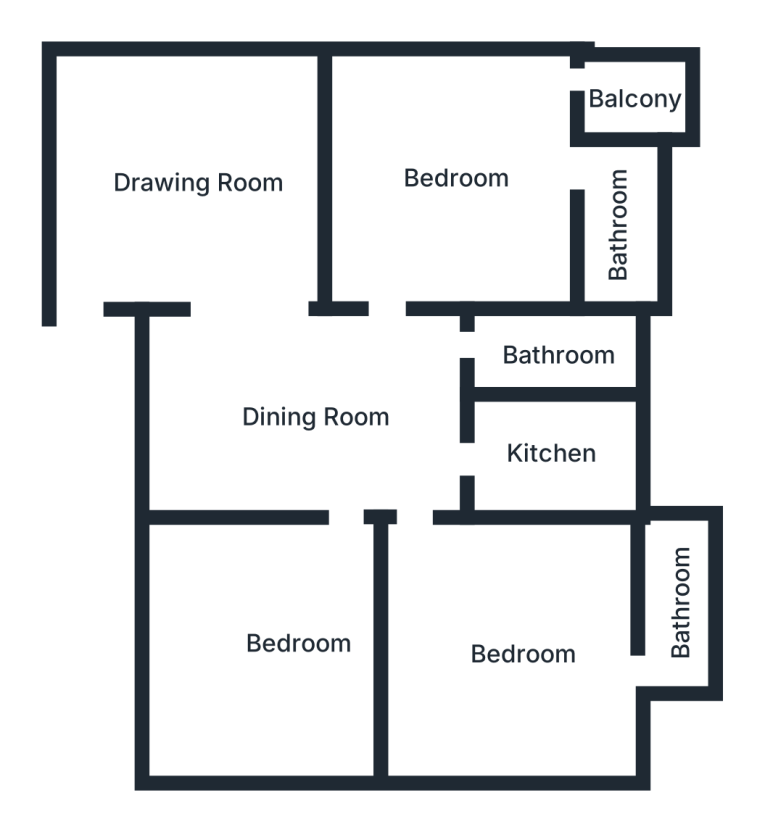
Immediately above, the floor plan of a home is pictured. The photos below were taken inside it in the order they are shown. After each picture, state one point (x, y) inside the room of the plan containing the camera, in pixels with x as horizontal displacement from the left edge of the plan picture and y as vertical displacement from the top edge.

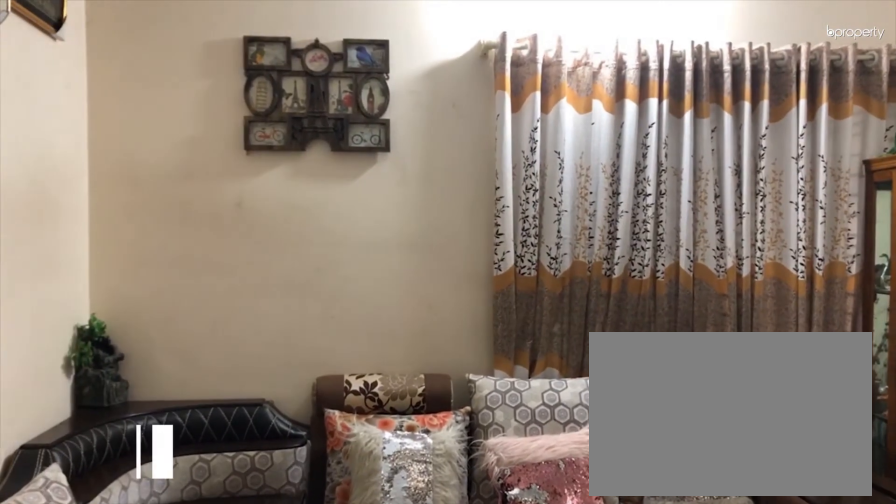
(190, 198)
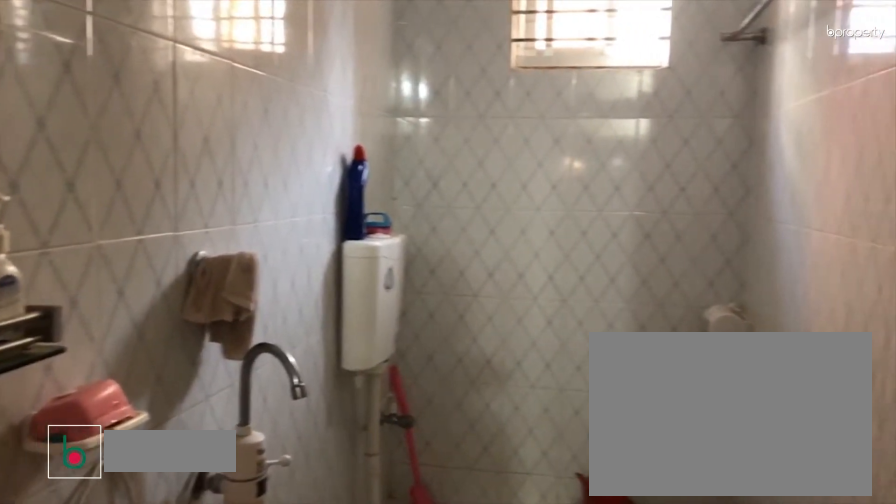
(548, 349)
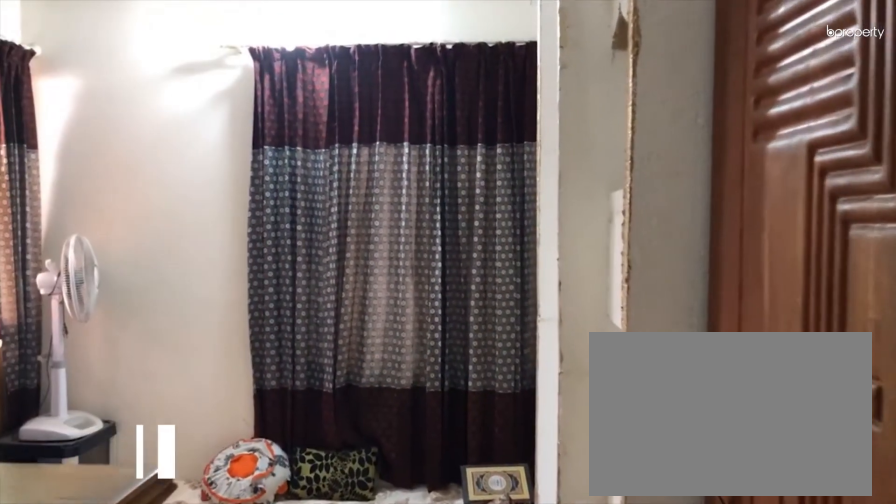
(525, 661)
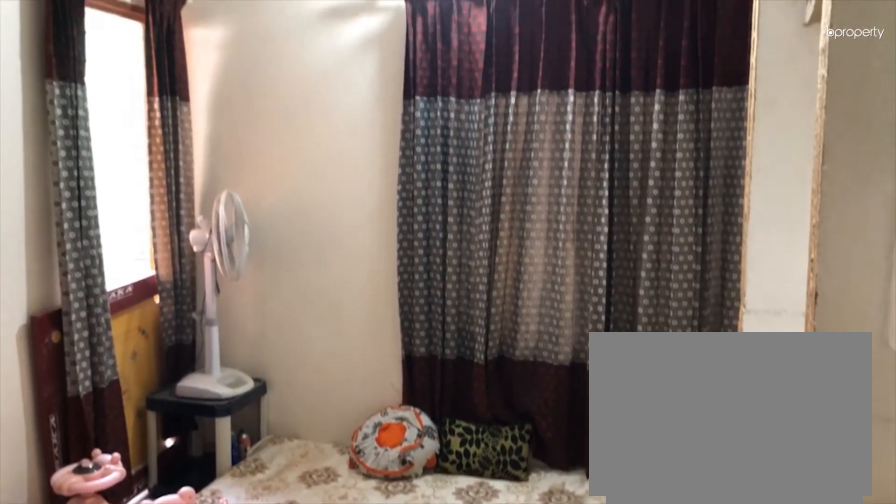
(525, 662)
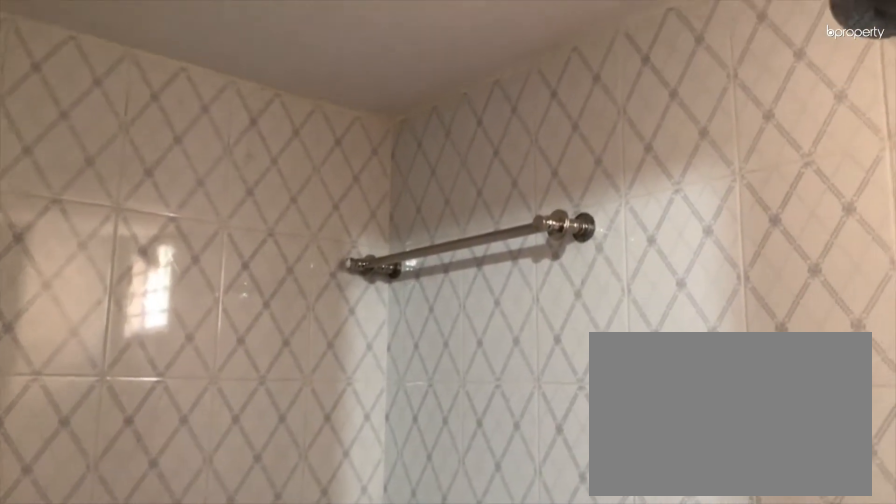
(679, 608)
